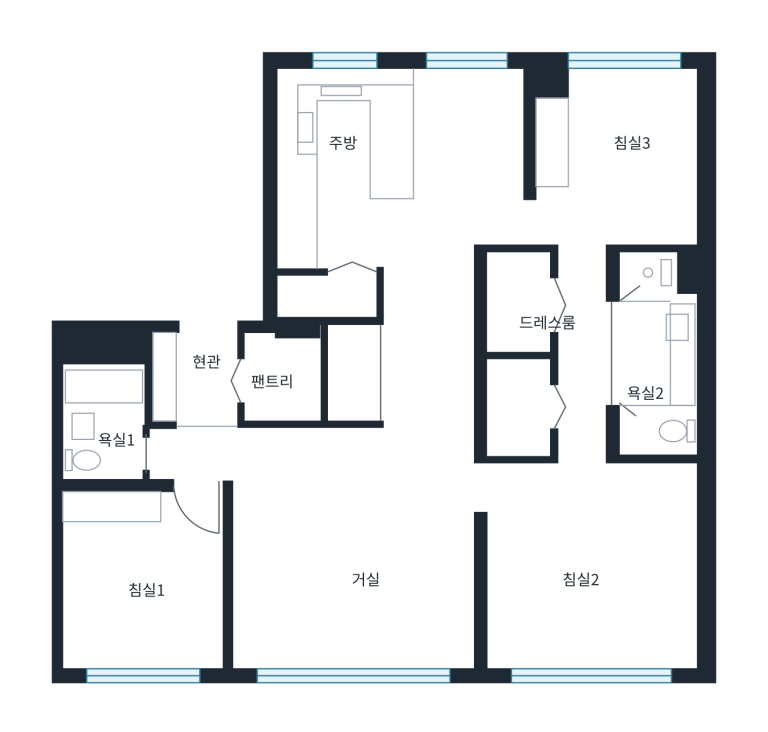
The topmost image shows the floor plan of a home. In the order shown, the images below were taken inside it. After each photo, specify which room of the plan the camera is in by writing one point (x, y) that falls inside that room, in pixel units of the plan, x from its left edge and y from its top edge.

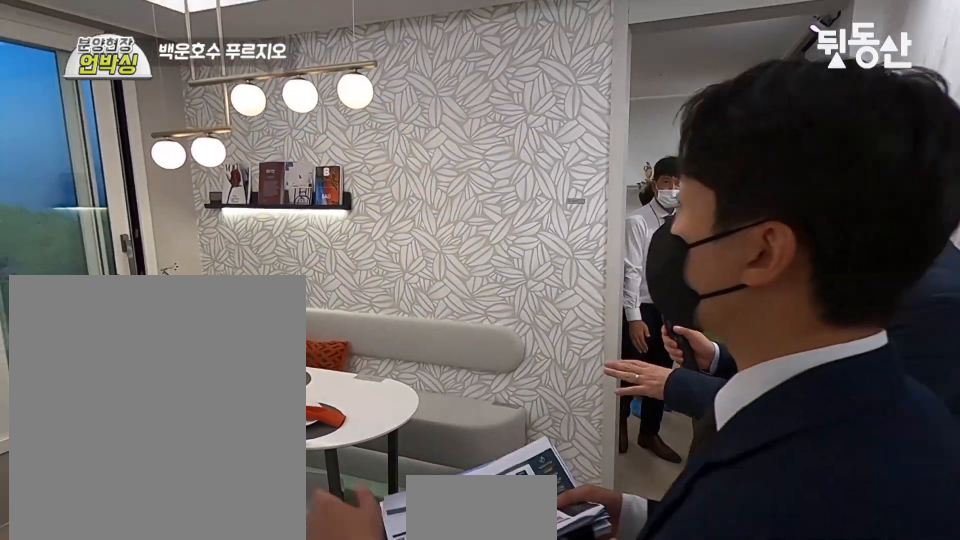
(465, 183)
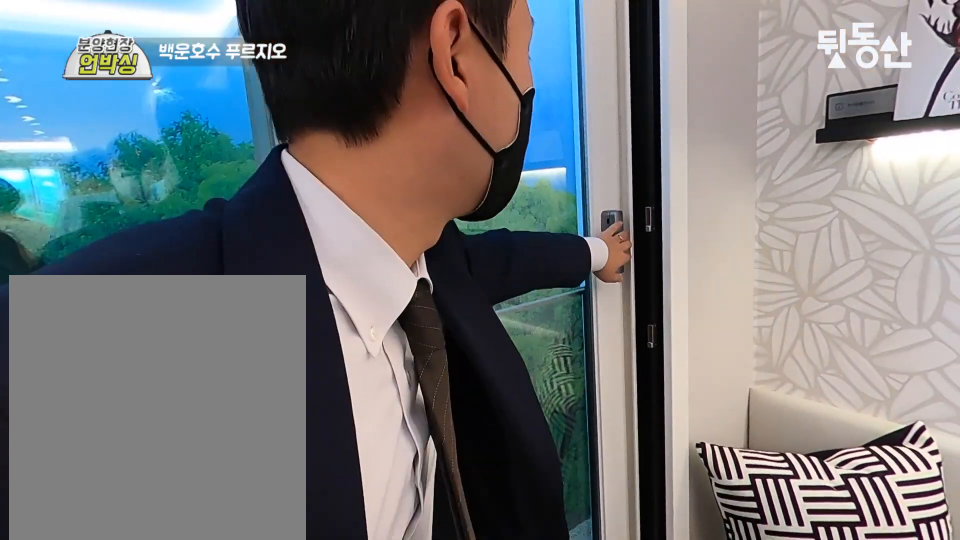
(465, 183)
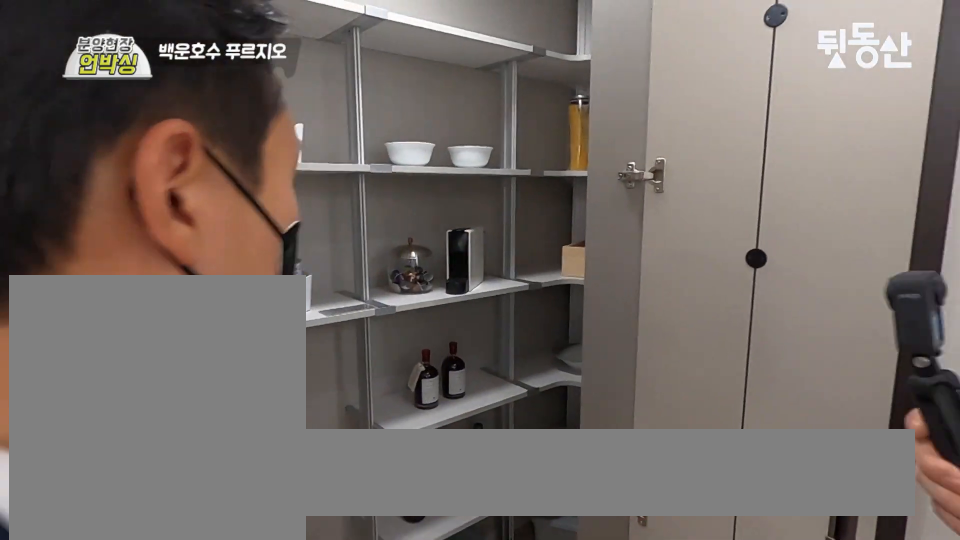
(354, 279)
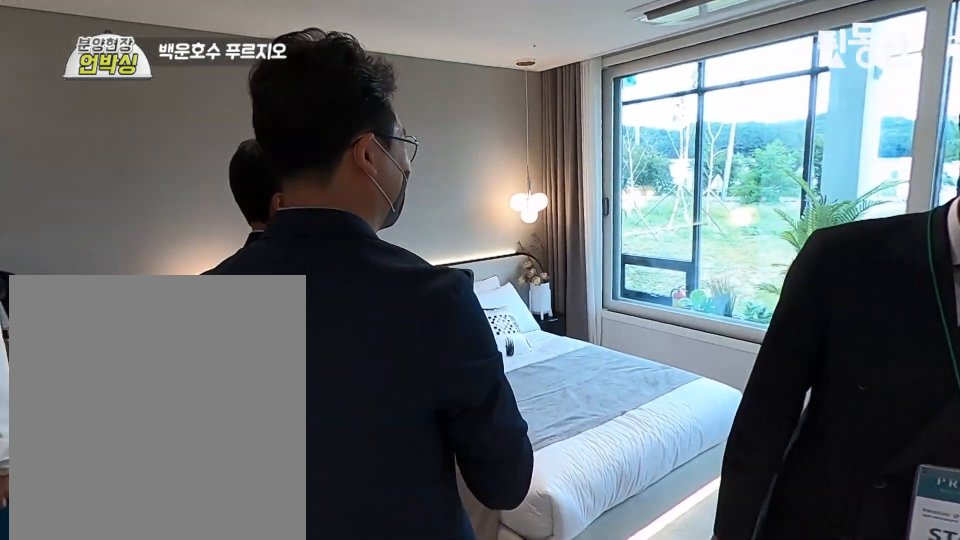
(590, 595)
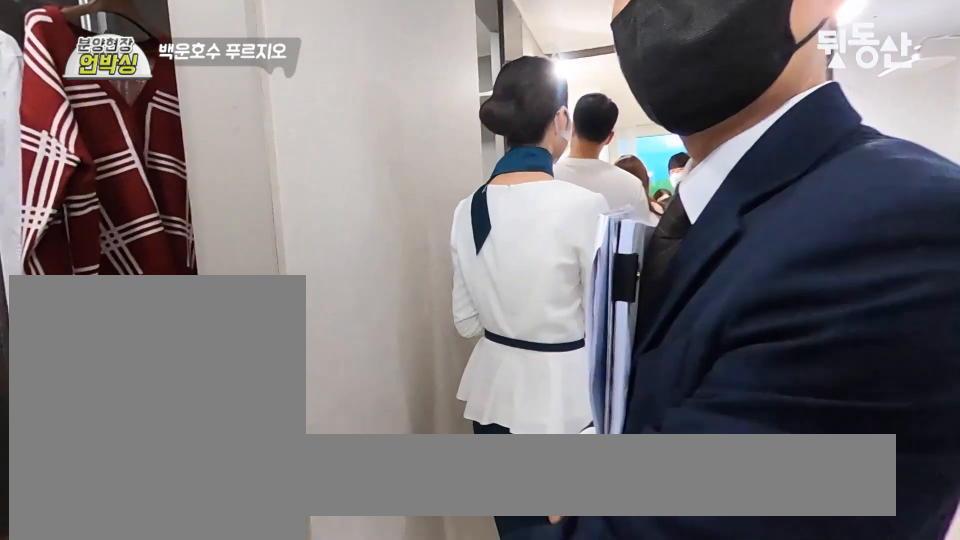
(576, 367)
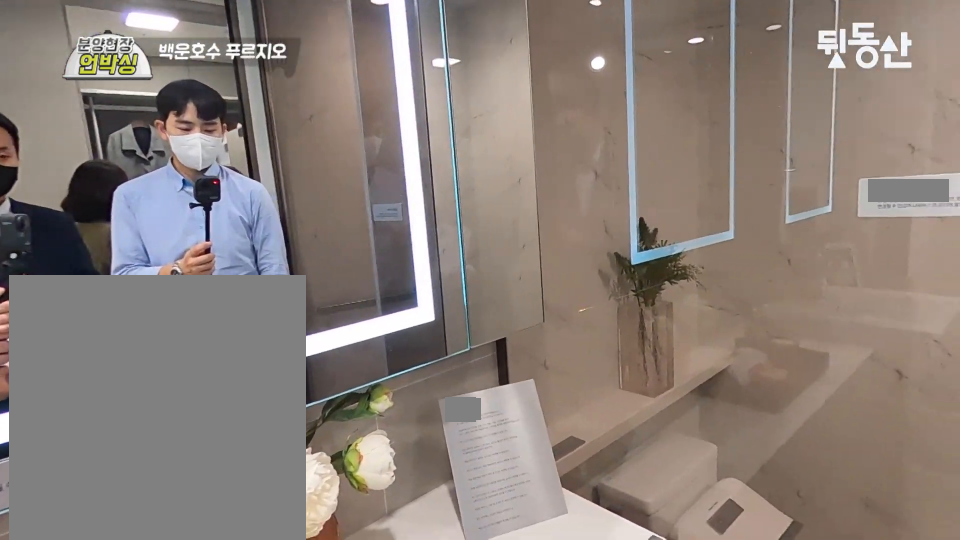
(576, 369)
